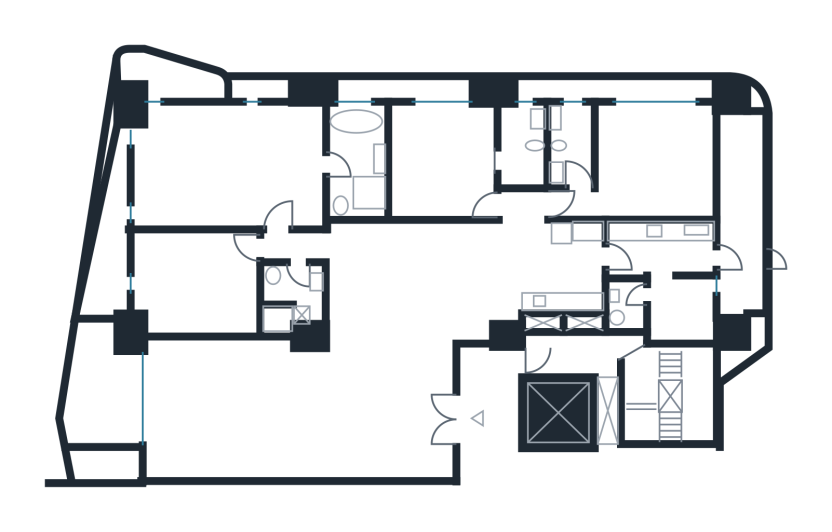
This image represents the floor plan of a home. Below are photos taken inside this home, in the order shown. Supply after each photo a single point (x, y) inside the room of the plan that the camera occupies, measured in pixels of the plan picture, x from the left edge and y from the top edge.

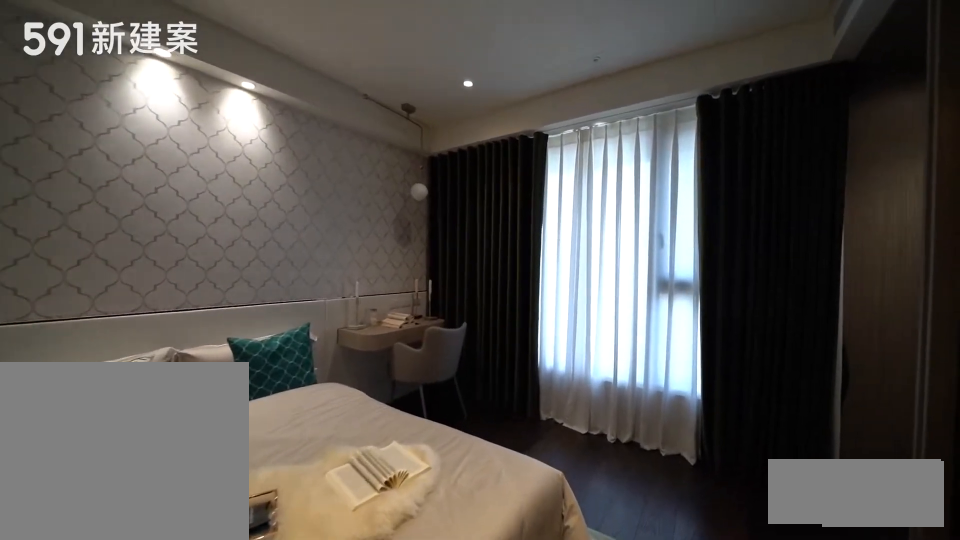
(441, 159)
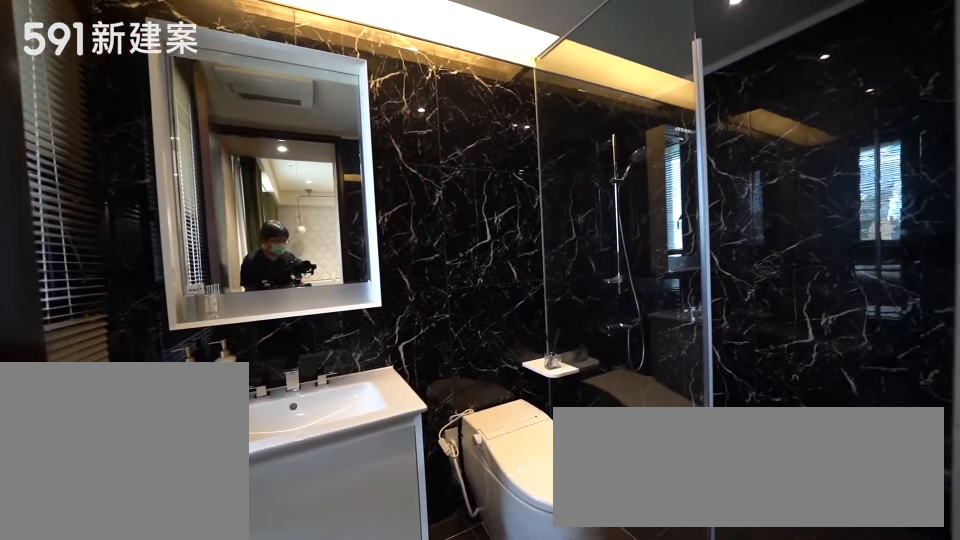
(523, 155)
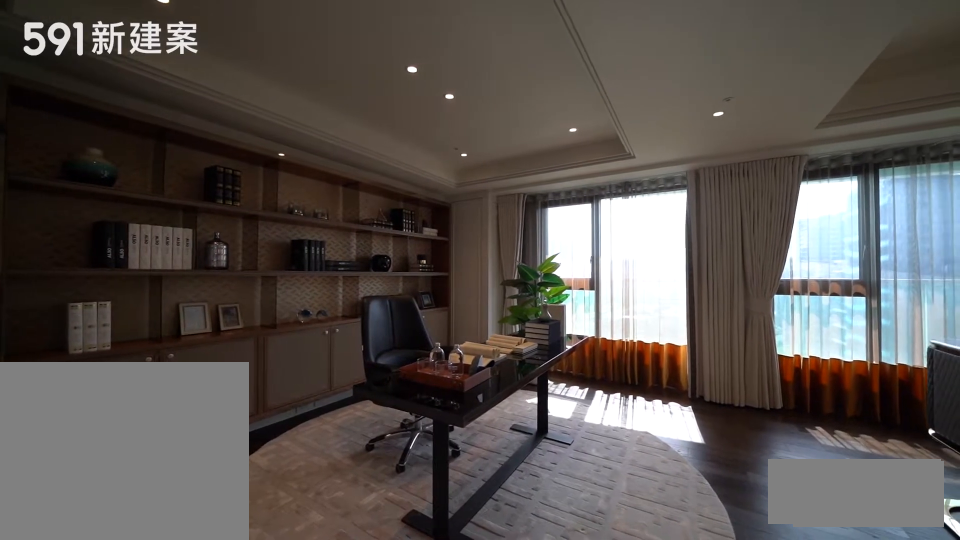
(199, 218)
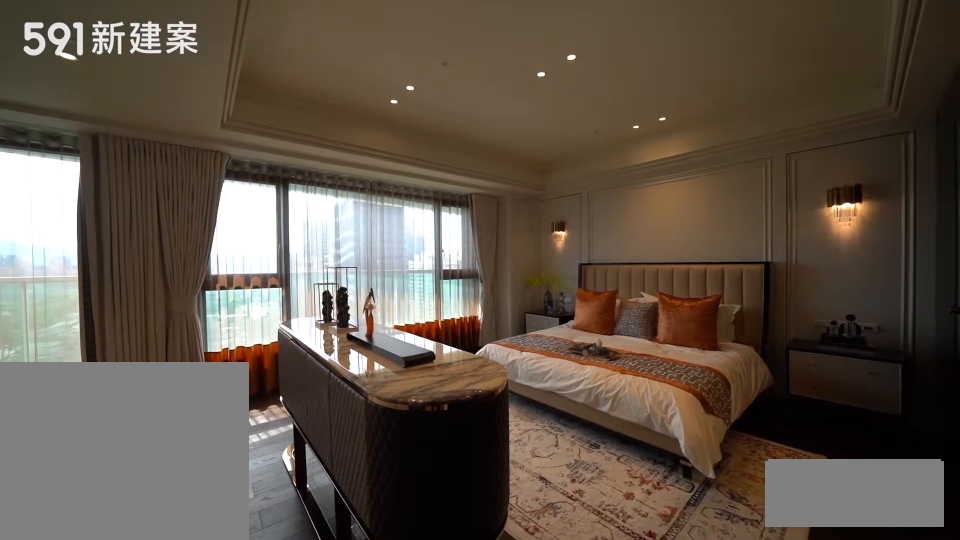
(199, 218)
